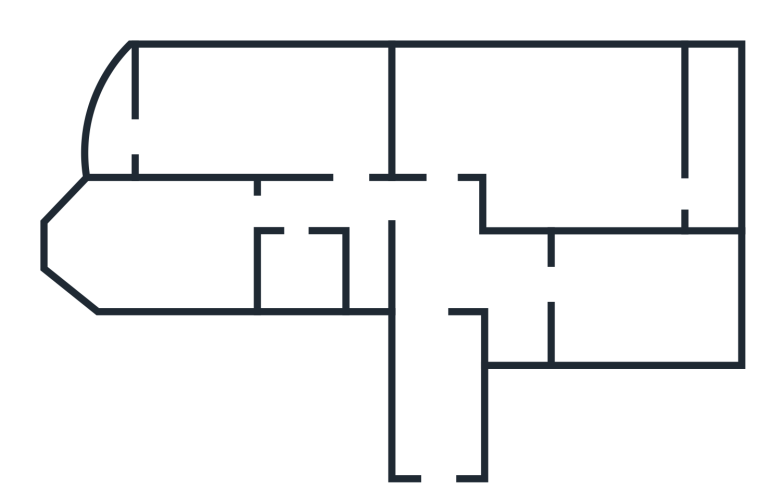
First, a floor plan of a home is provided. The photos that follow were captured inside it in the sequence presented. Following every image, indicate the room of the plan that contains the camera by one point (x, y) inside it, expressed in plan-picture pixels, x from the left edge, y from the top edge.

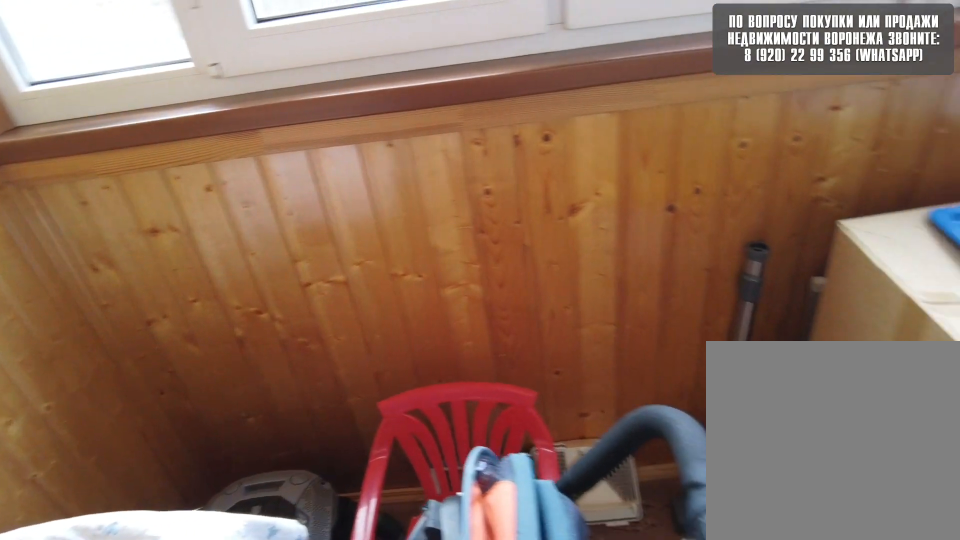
(119, 127)
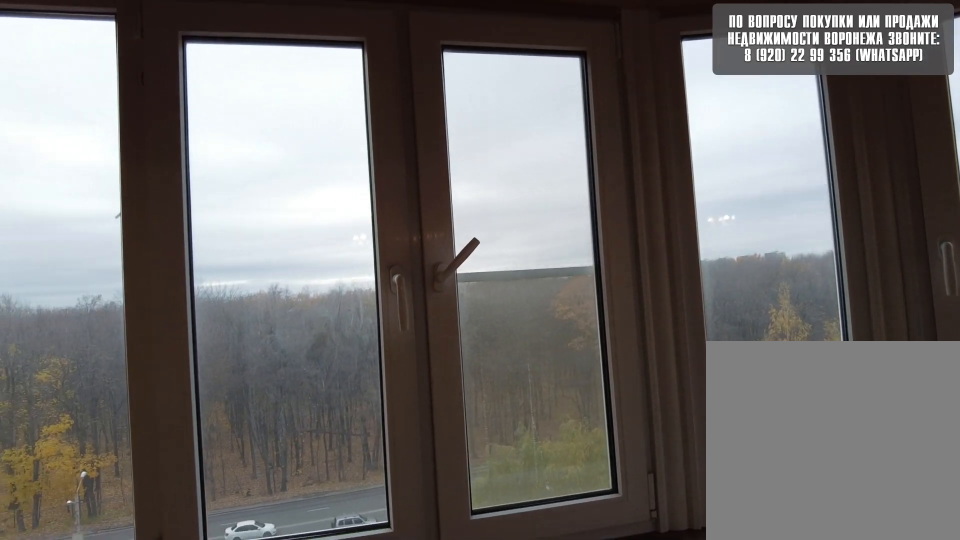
(119, 127)
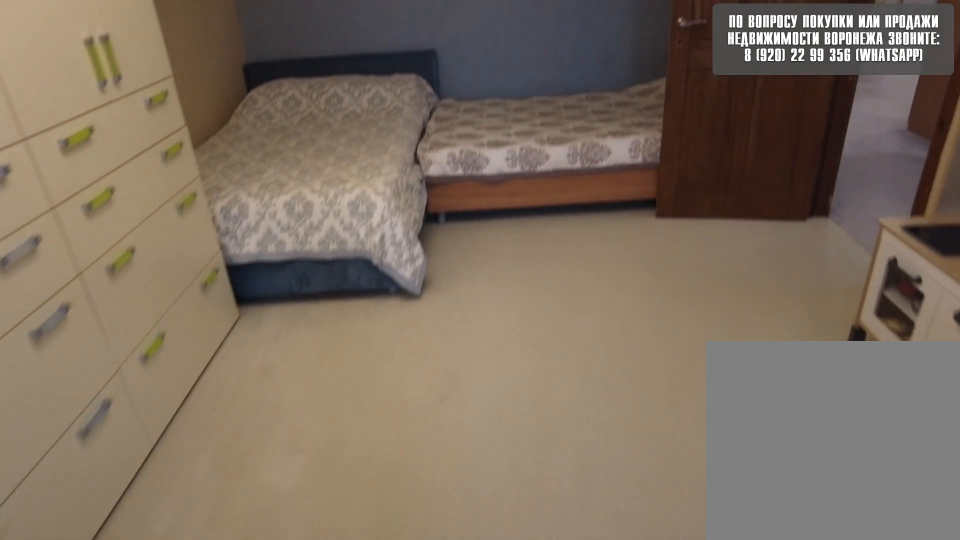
(178, 133)
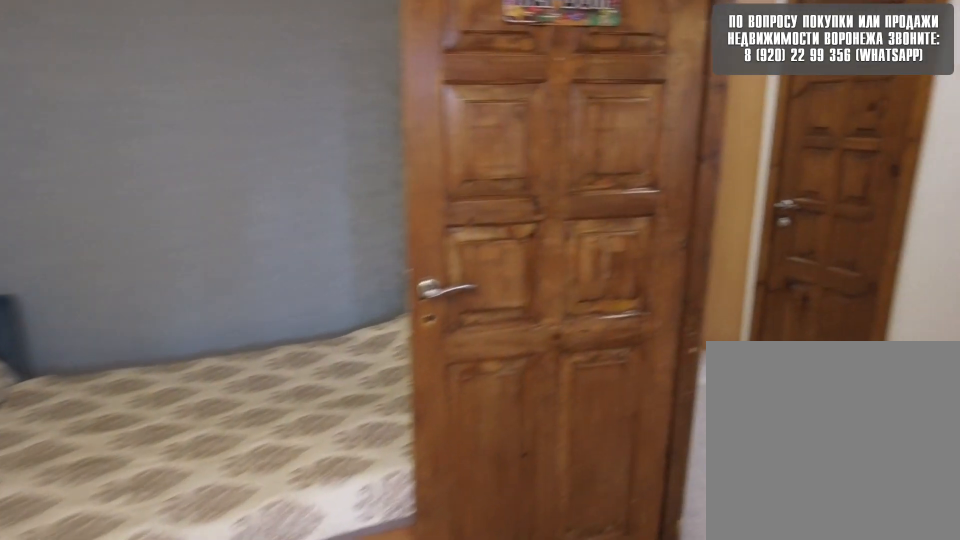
(292, 149)
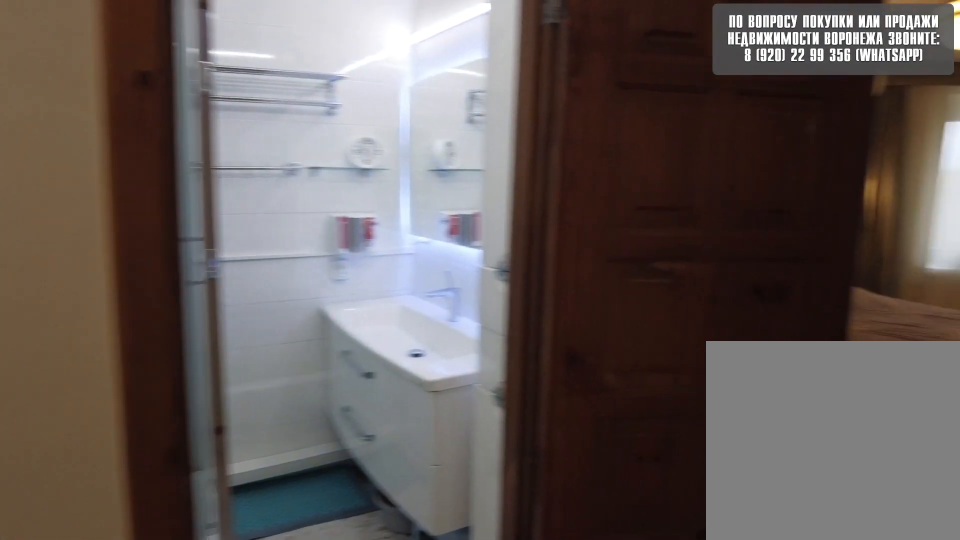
(366, 191)
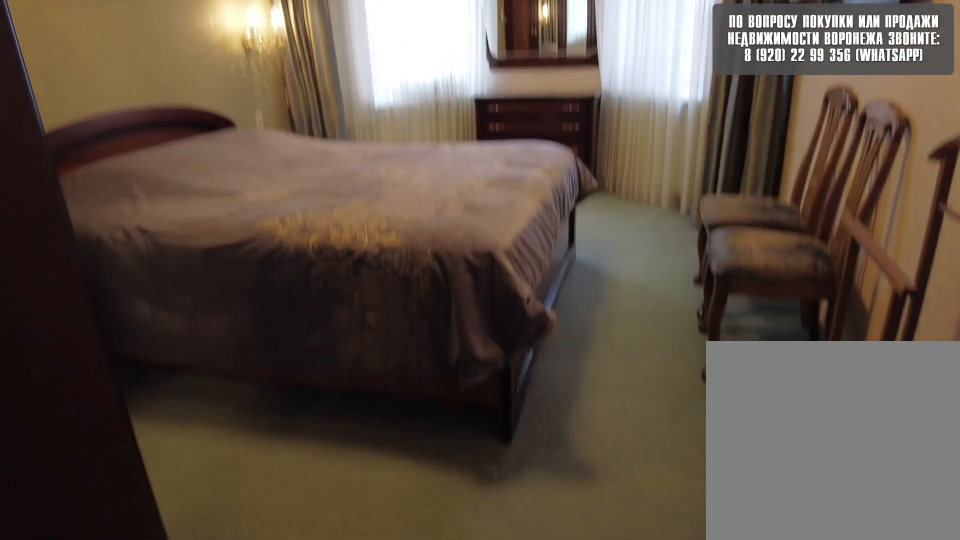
(178, 238)
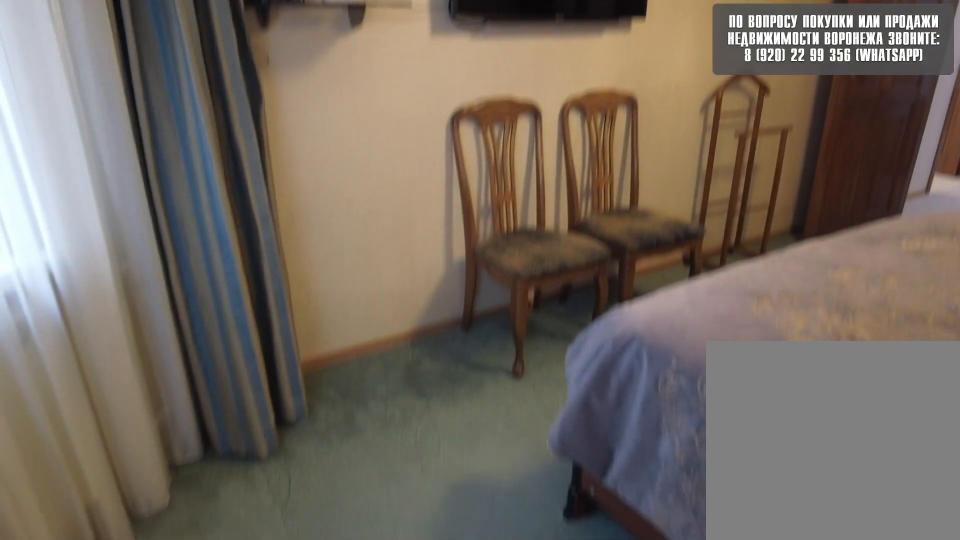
(178, 238)
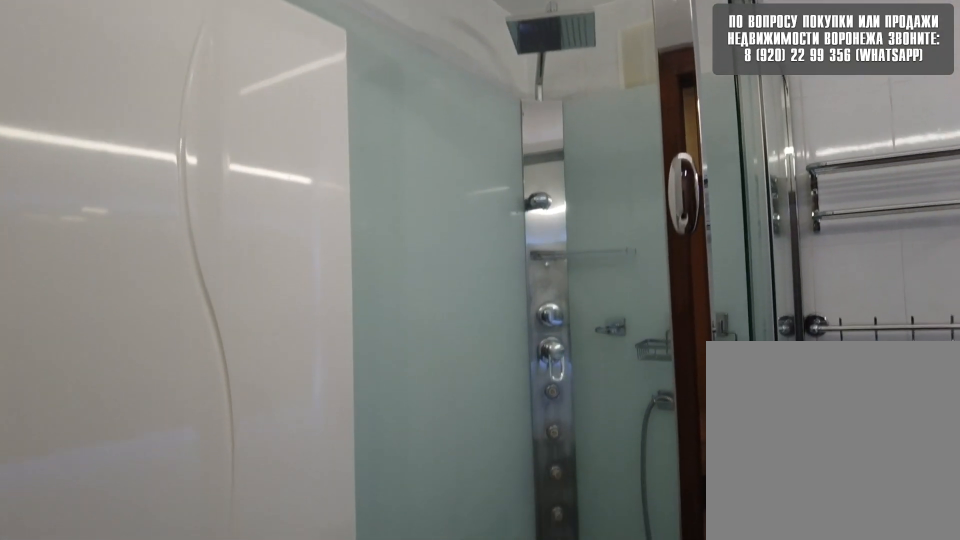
(295, 224)
